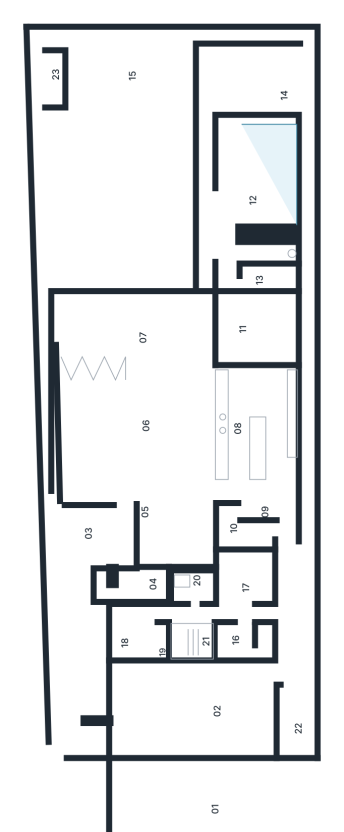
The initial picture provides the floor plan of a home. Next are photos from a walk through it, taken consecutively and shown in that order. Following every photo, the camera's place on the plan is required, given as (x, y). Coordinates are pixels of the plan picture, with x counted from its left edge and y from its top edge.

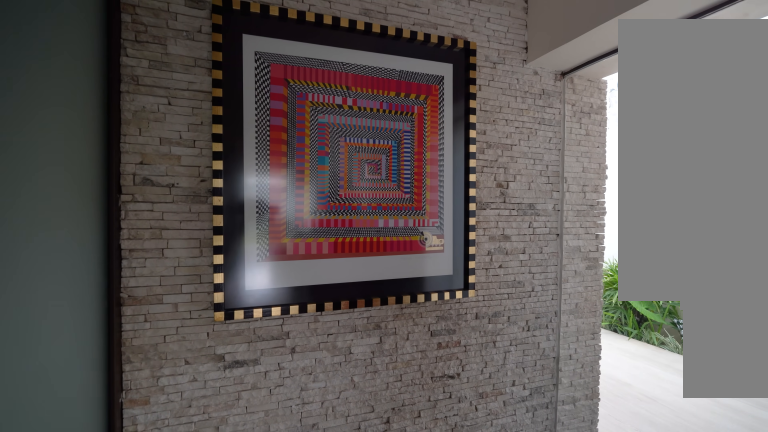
(126, 579)
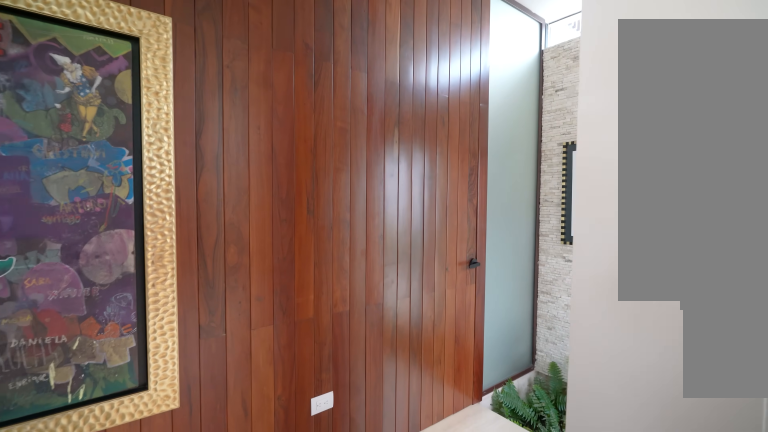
(126, 579)
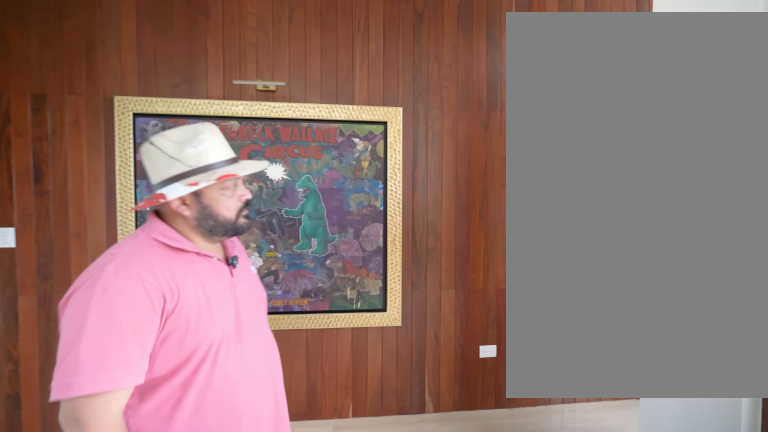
(126, 579)
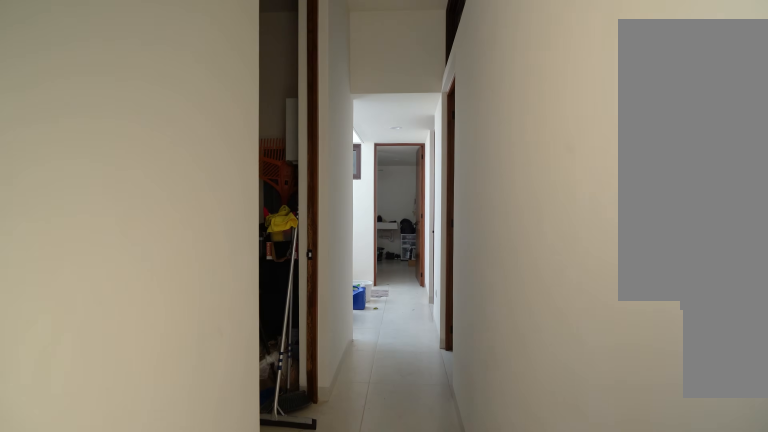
(289, 613)
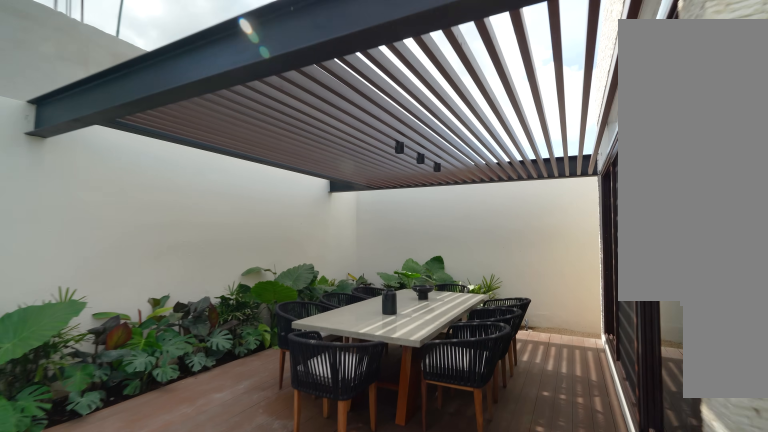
(184, 119)
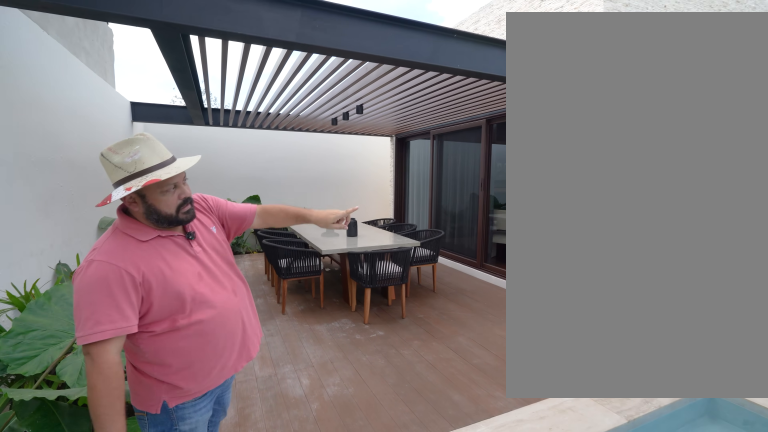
(219, 80)
